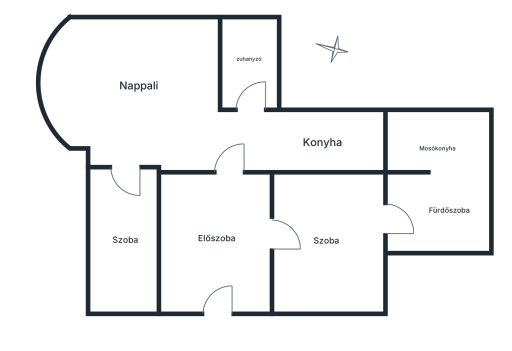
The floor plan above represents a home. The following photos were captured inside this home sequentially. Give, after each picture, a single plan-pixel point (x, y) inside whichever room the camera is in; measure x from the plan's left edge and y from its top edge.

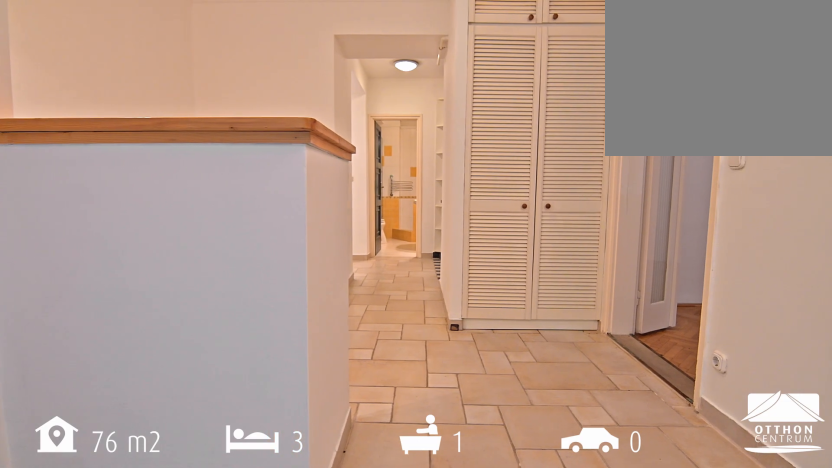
(218, 237)
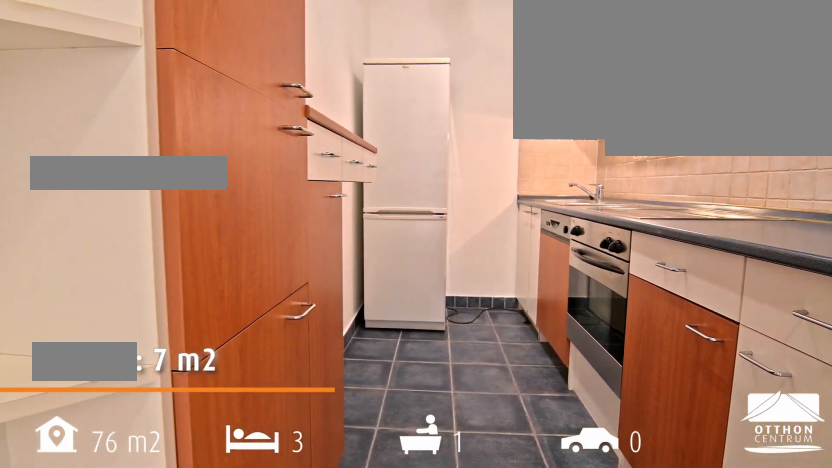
(326, 142)
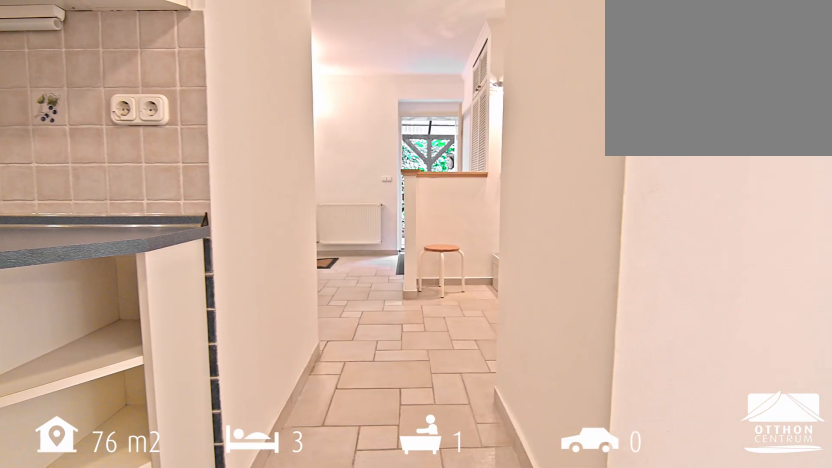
(326, 142)
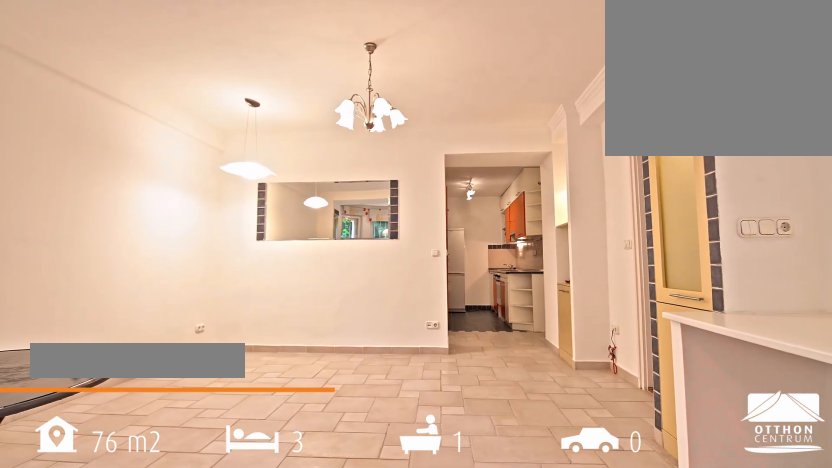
(145, 91)
